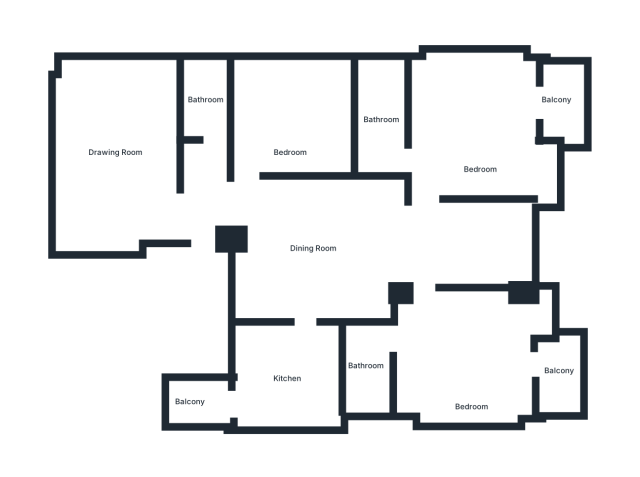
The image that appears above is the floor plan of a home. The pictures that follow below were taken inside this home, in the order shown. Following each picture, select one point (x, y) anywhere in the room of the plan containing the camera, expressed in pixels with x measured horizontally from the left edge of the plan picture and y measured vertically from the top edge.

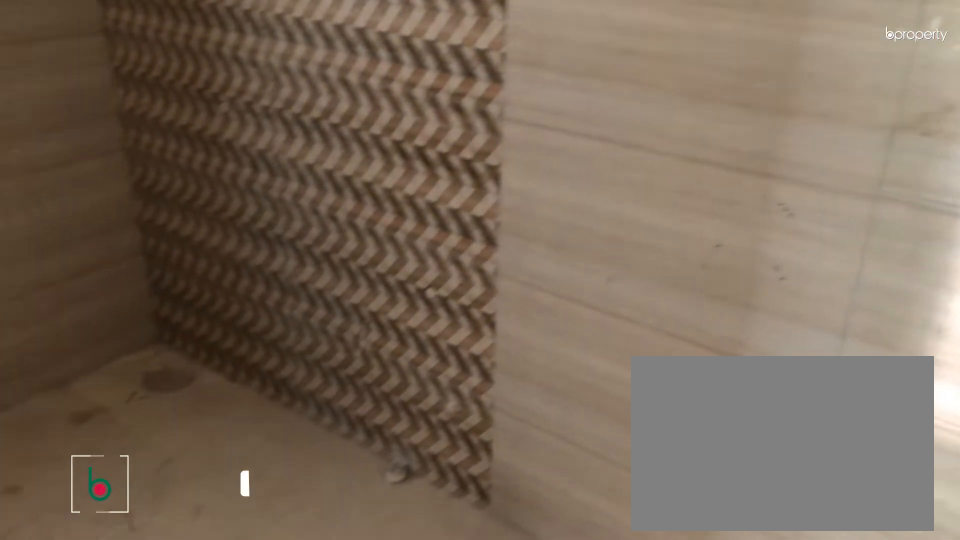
(367, 383)
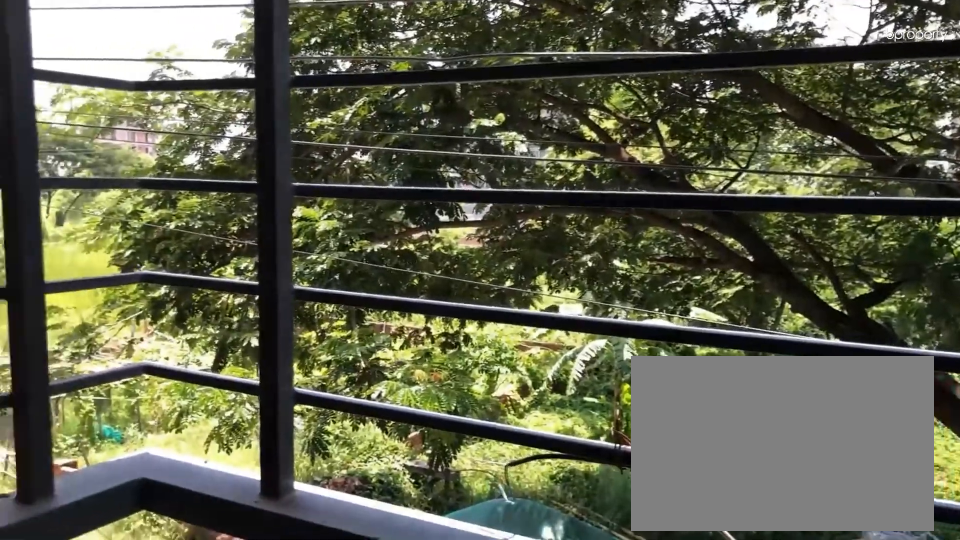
(558, 380)
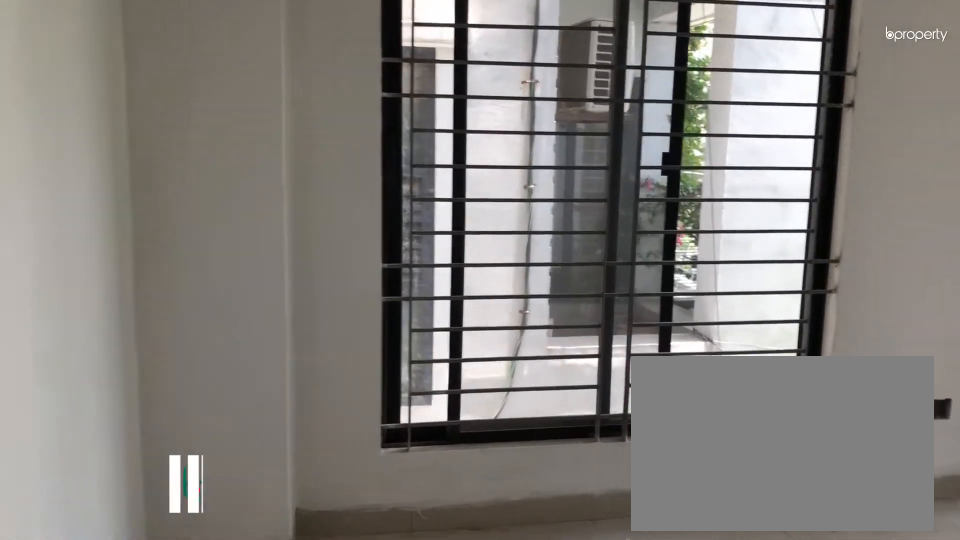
(479, 140)
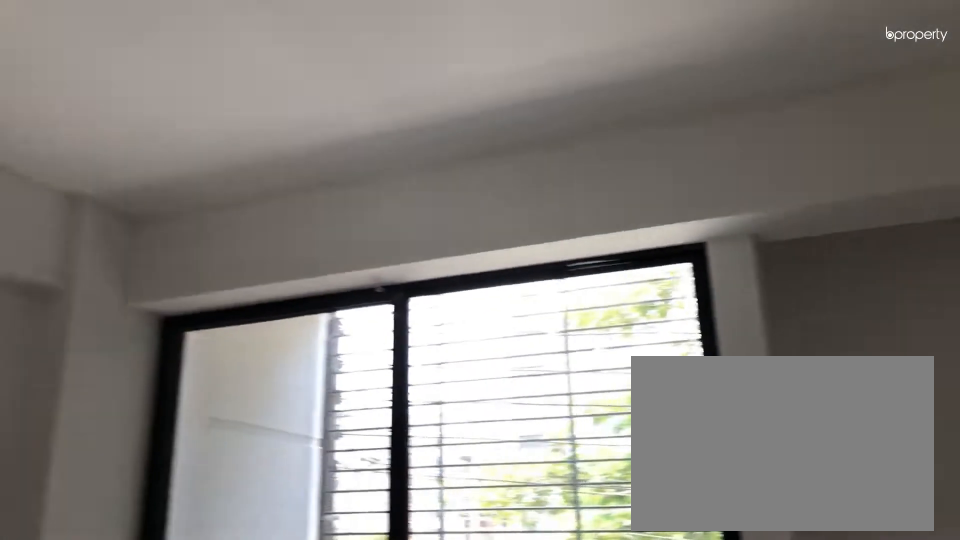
(479, 140)
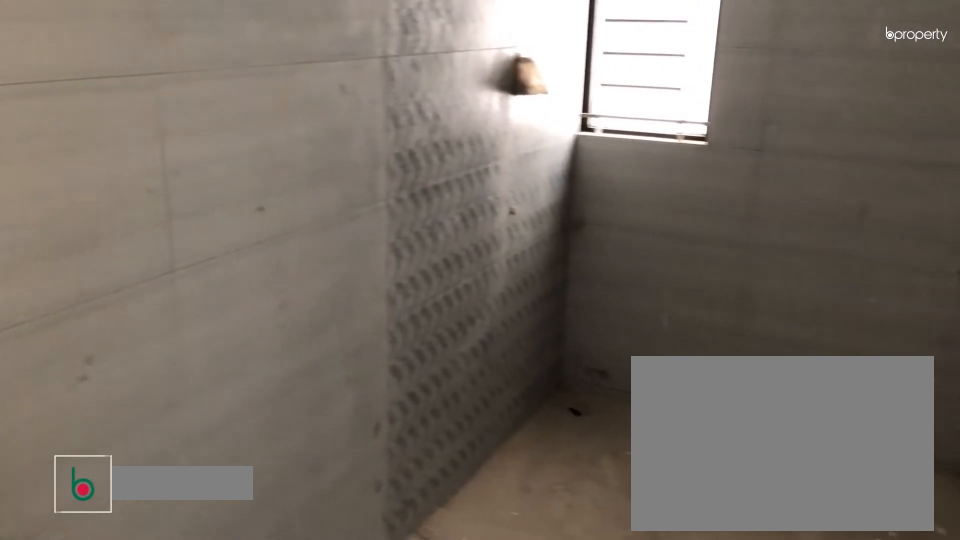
(382, 128)
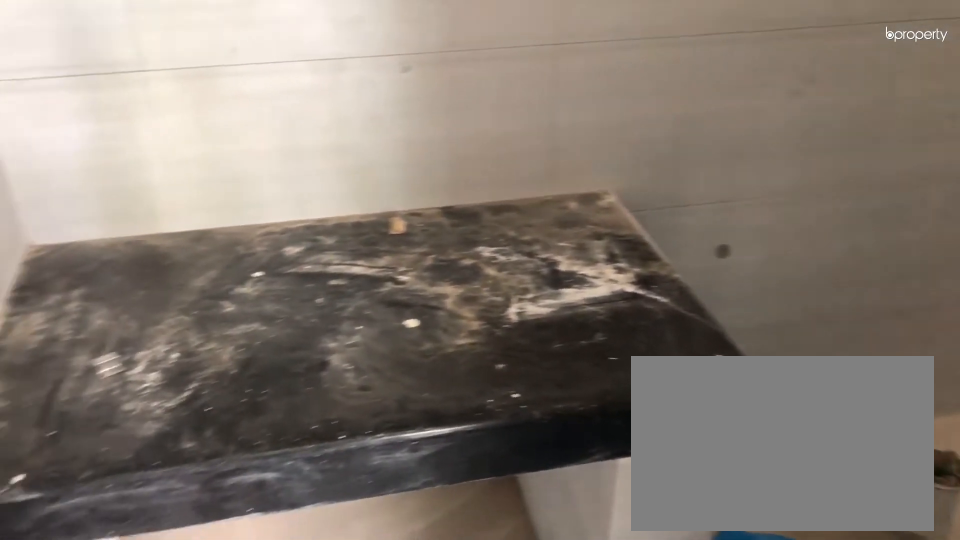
(382, 128)
